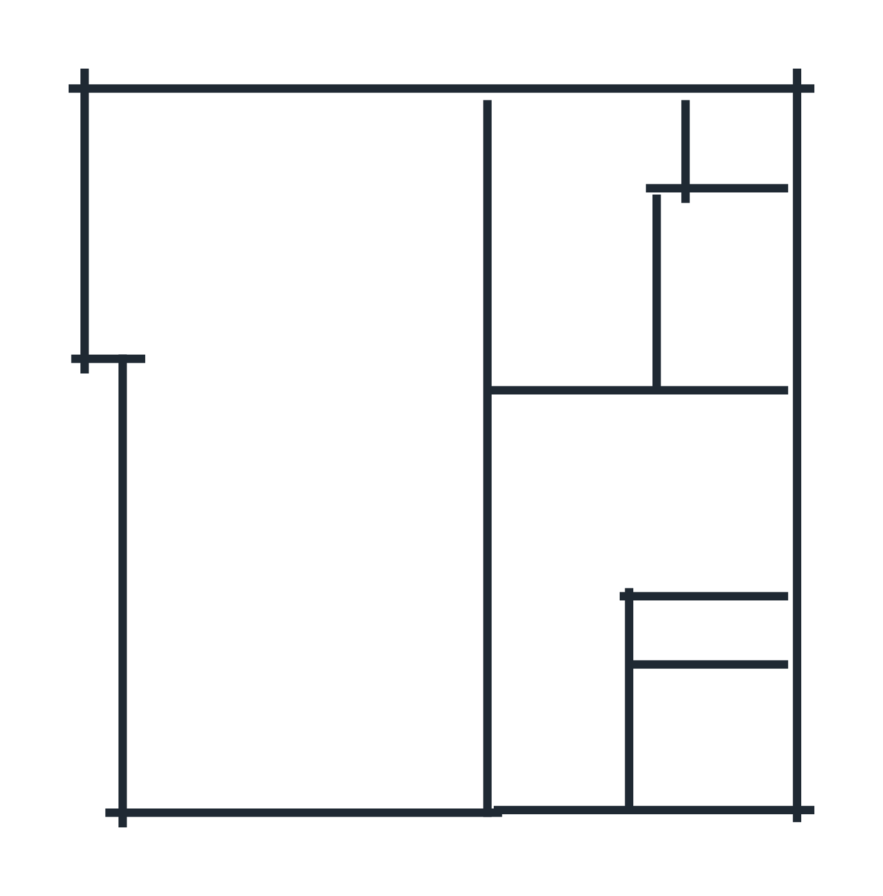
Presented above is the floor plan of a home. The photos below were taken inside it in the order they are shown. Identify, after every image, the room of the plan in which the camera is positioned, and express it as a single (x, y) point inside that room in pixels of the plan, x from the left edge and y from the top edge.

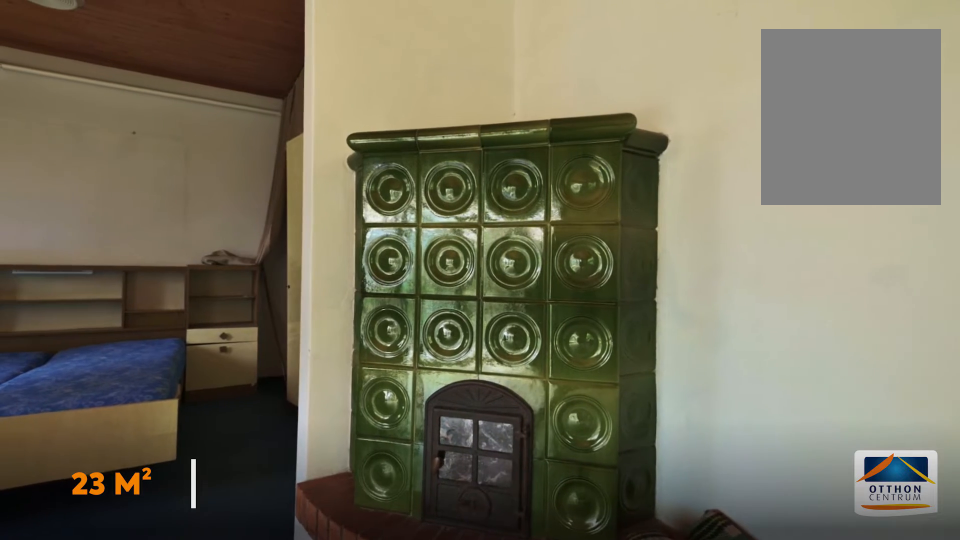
(278, 580)
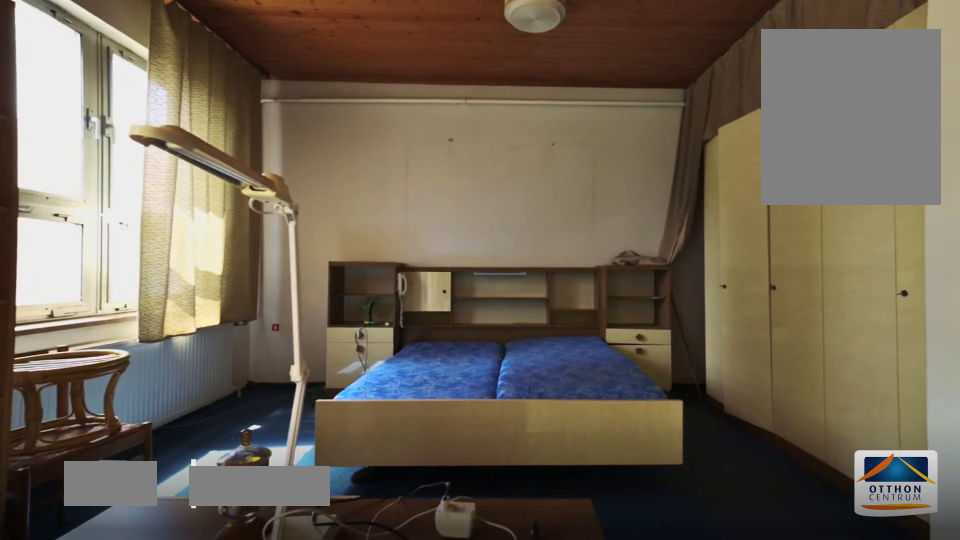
(278, 580)
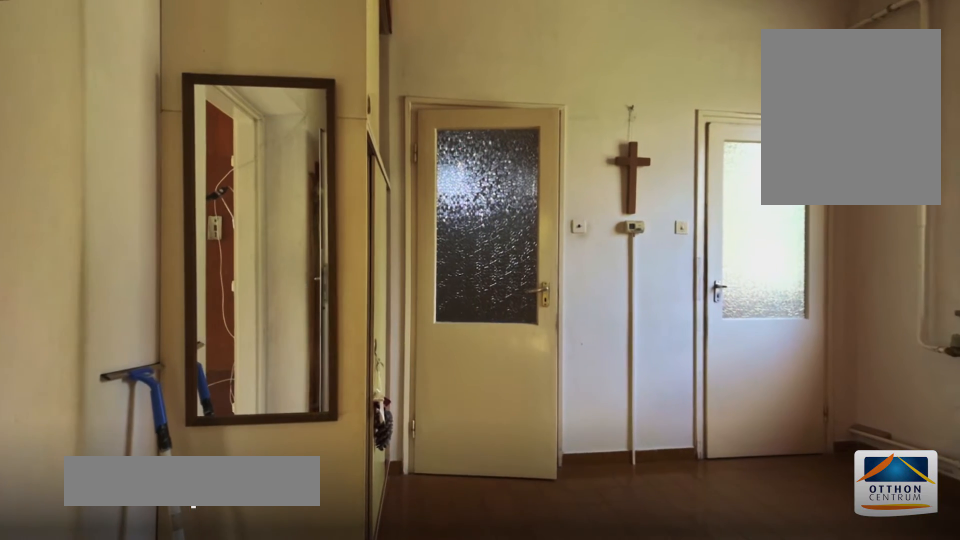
(570, 522)
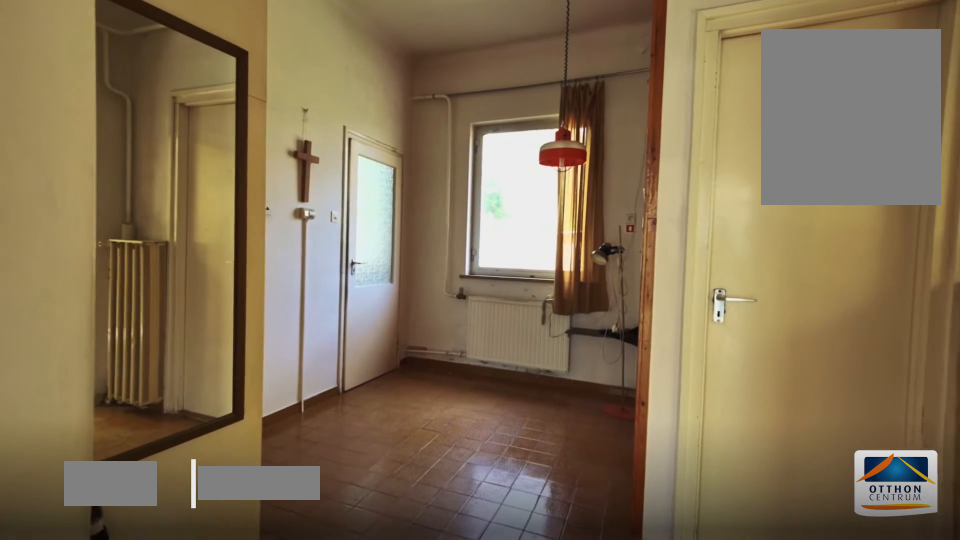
(570, 521)
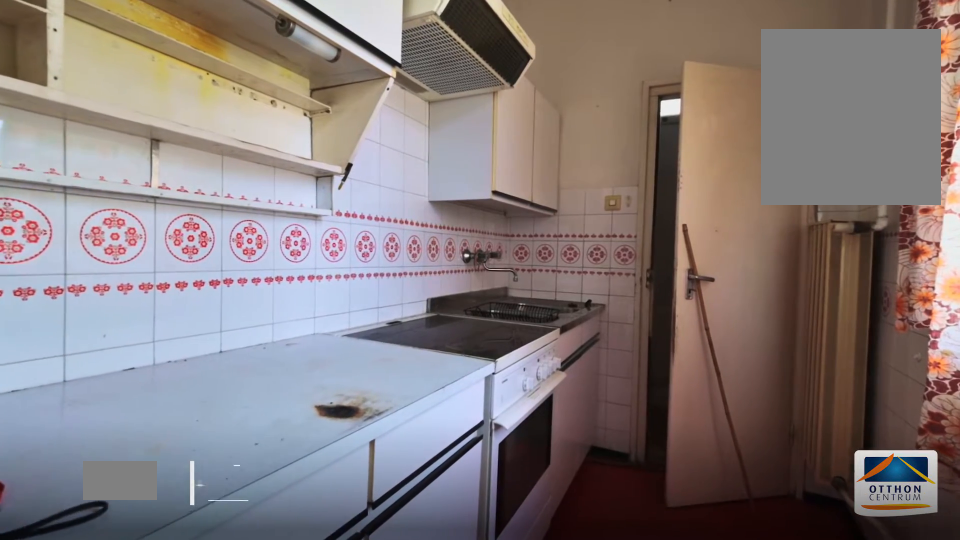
(716, 292)
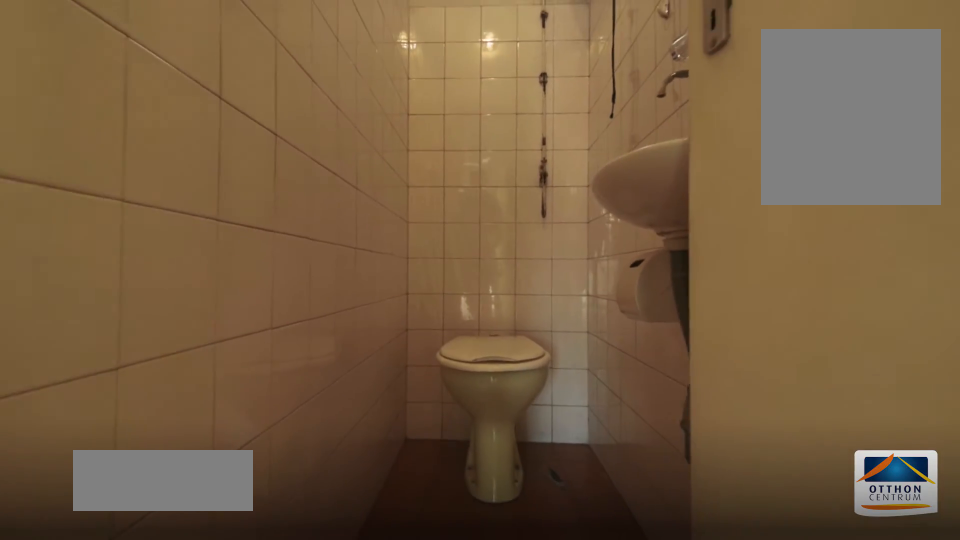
(696, 636)
